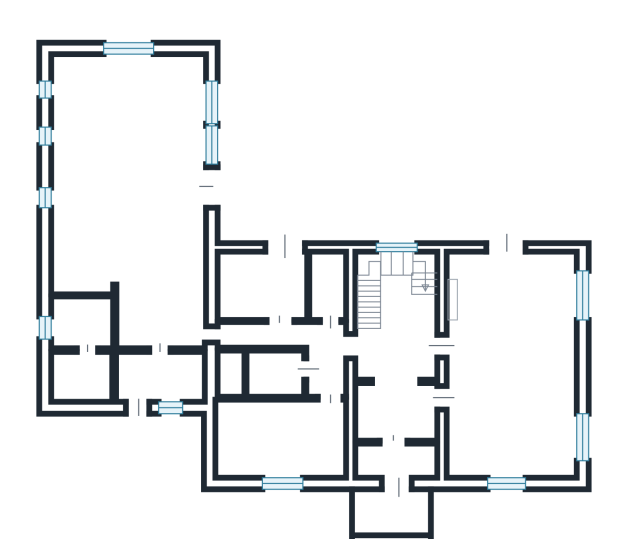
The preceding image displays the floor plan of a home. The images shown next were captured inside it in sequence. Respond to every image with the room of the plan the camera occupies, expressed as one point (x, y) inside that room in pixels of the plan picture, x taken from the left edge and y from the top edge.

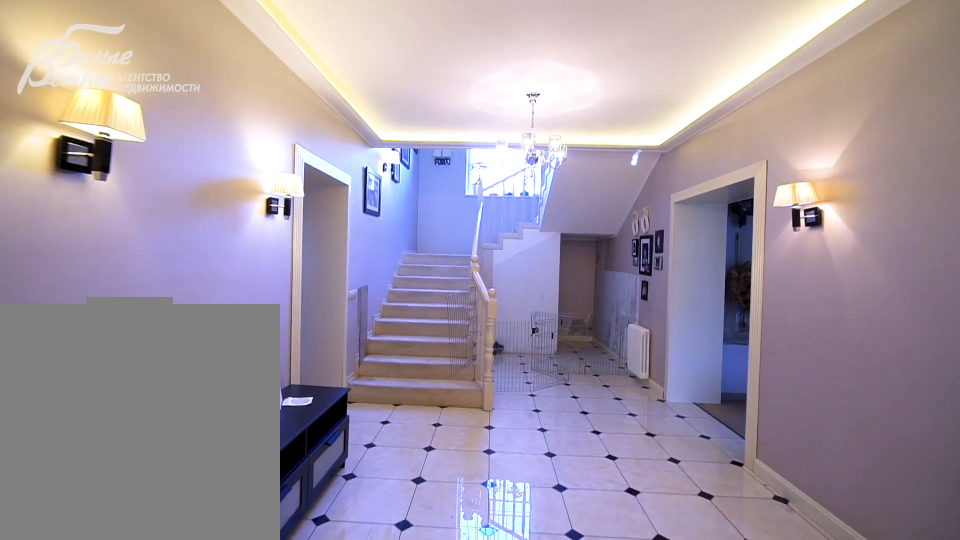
(394, 314)
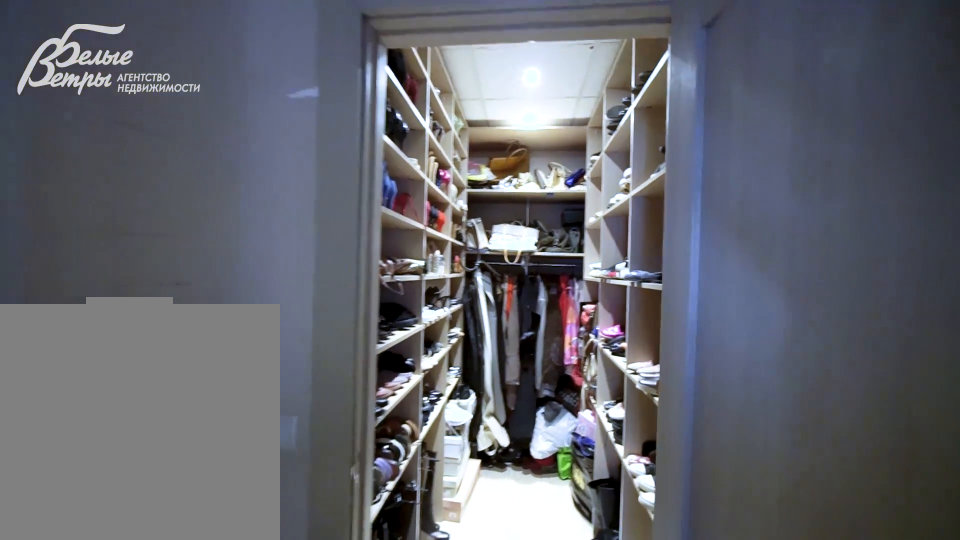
(324, 286)
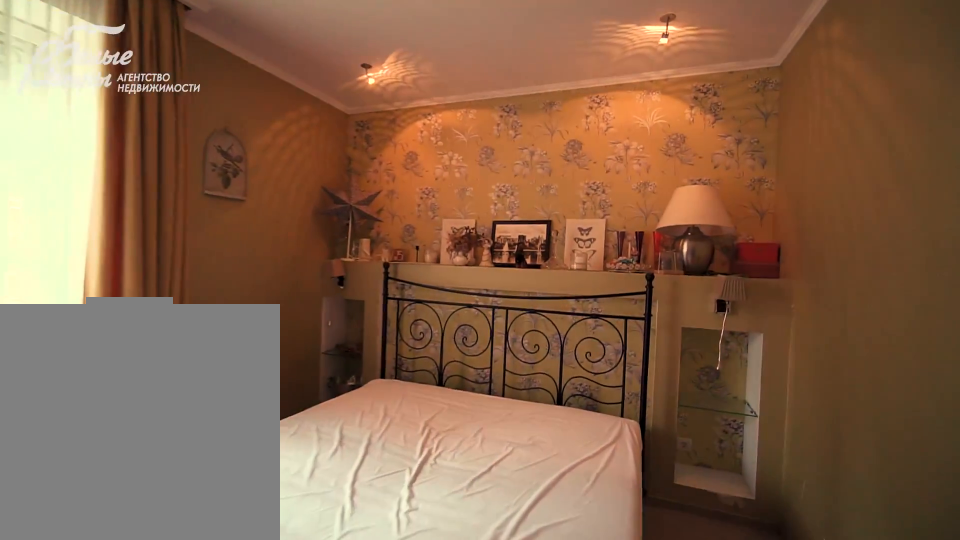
(278, 438)
